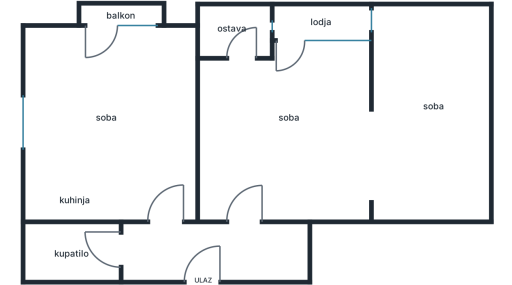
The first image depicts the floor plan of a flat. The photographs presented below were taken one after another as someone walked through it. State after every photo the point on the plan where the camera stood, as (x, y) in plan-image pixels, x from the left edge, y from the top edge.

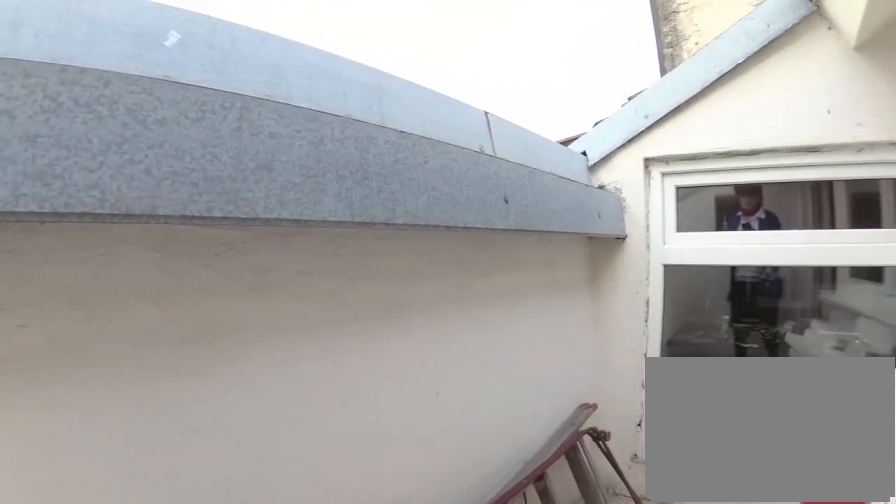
(284, 22)
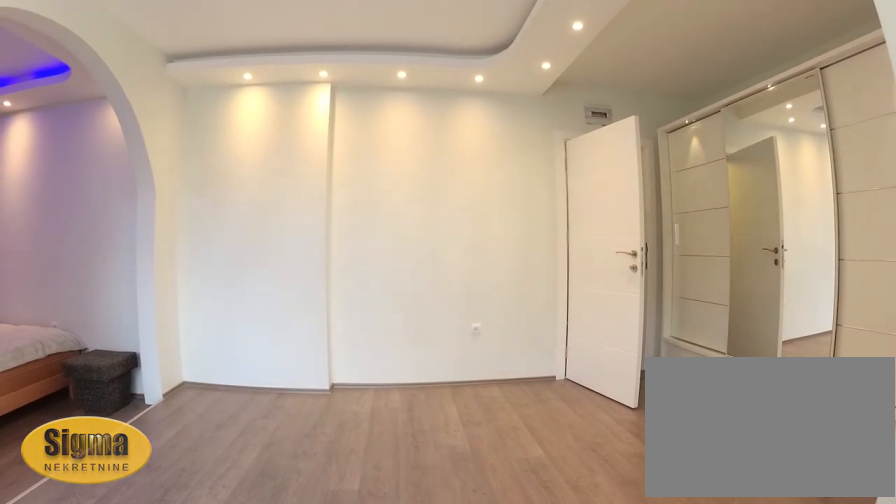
(290, 58)
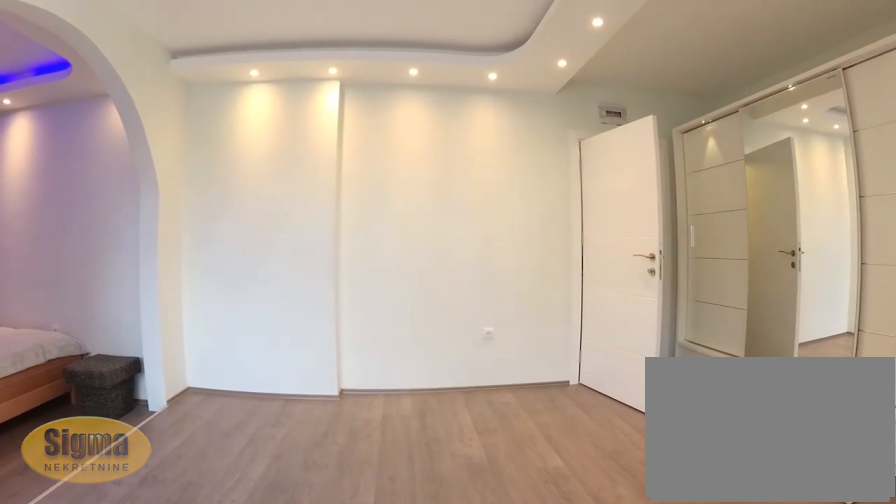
(290, 62)
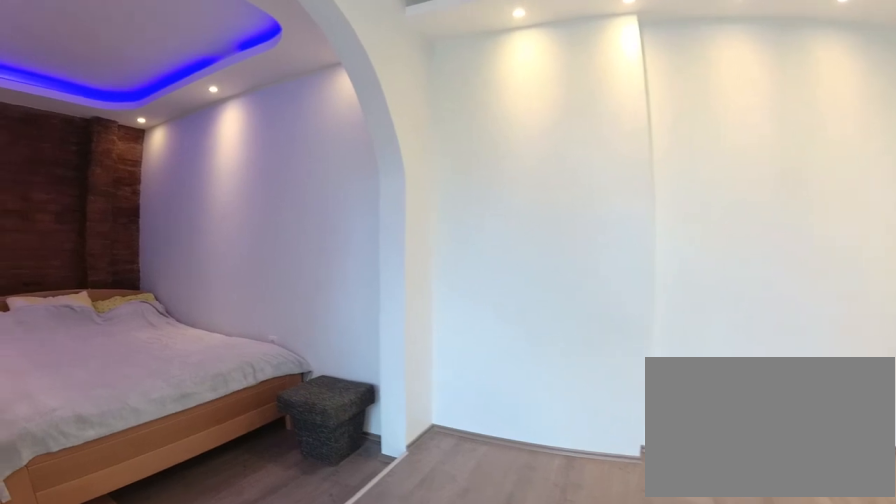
(301, 87)
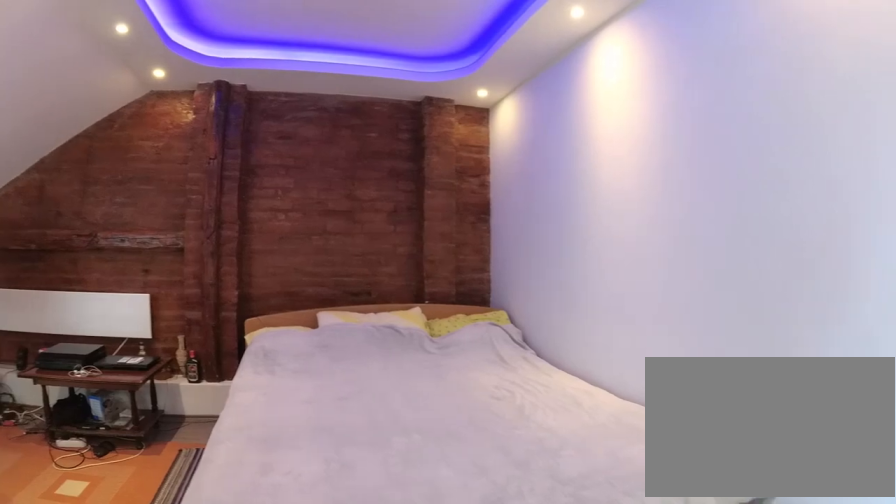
(335, 124)
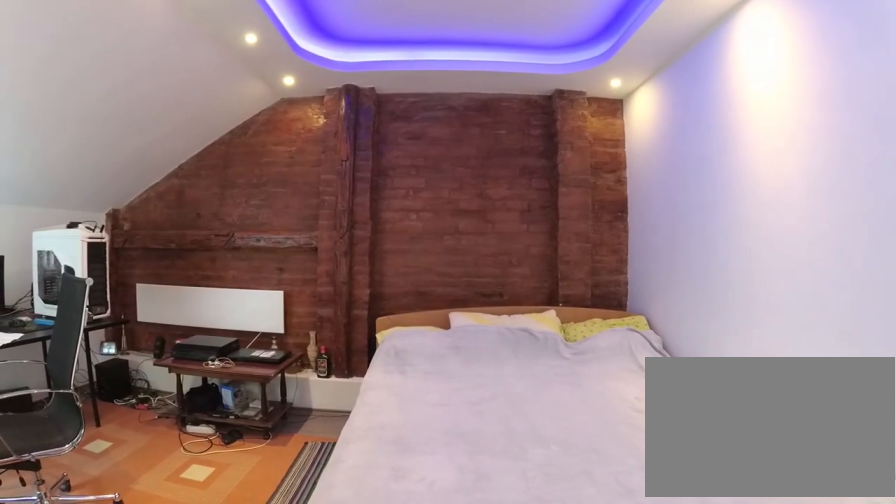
(347, 129)
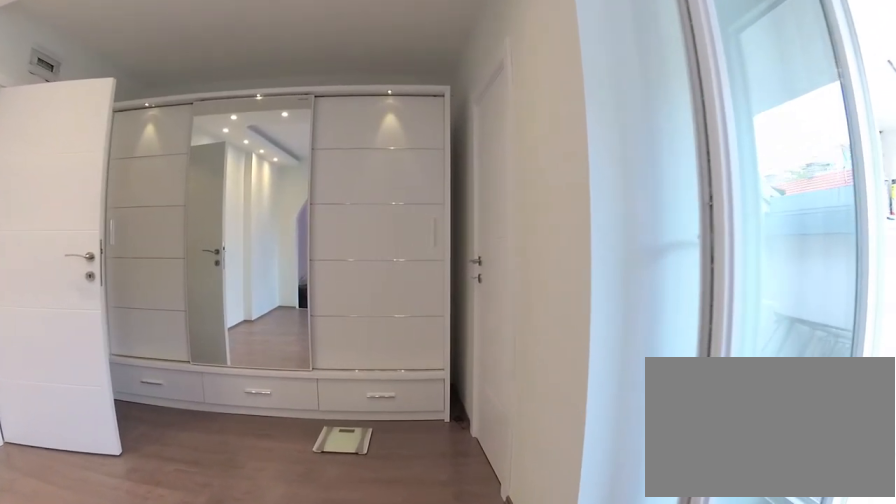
(323, 103)
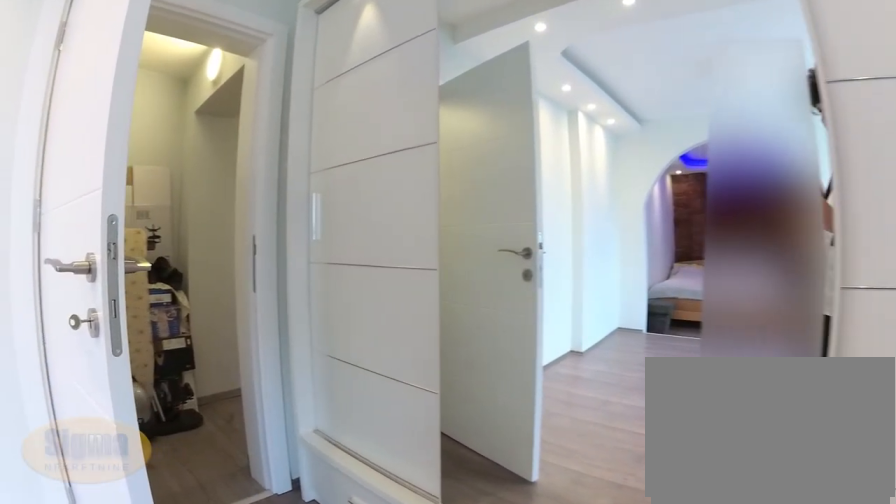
(262, 131)
